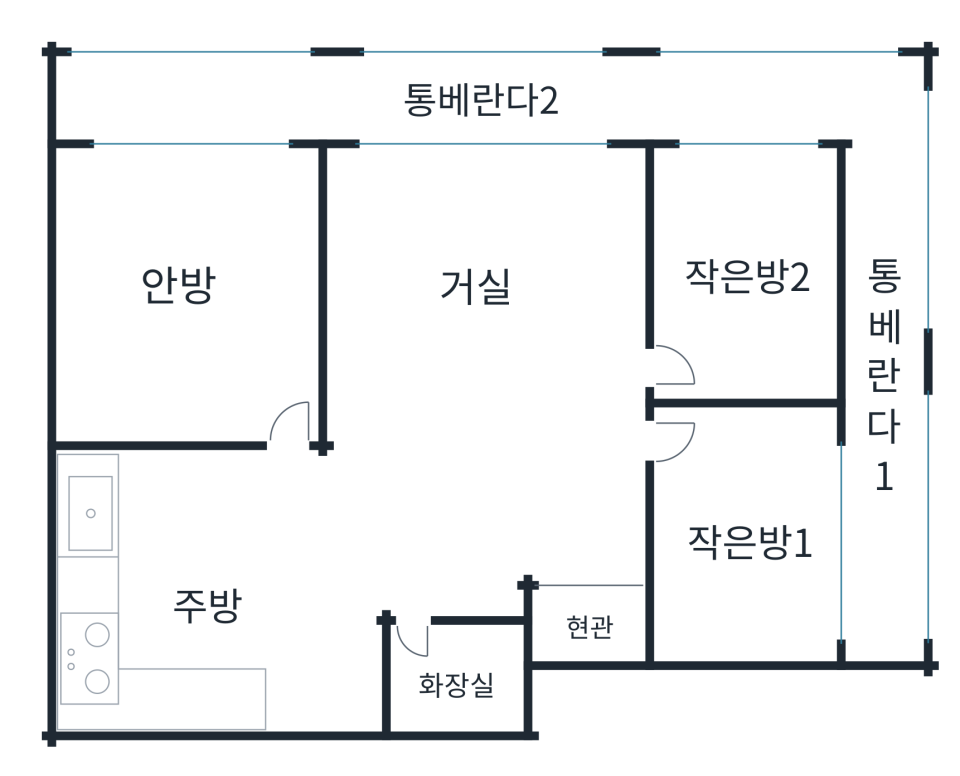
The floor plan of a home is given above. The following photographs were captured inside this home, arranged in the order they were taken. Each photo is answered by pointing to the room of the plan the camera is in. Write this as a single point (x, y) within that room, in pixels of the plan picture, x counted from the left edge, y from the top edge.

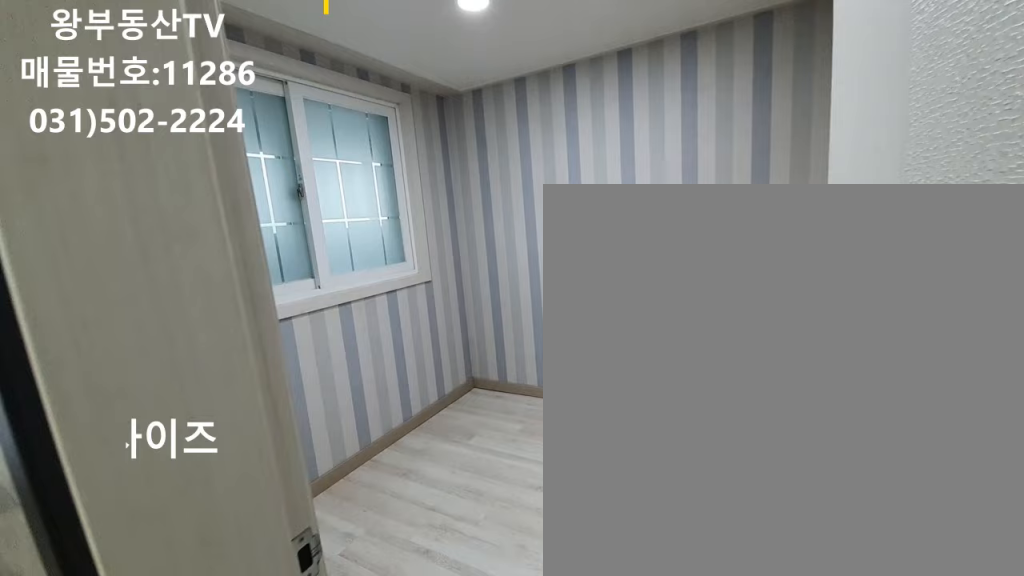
(749, 265)
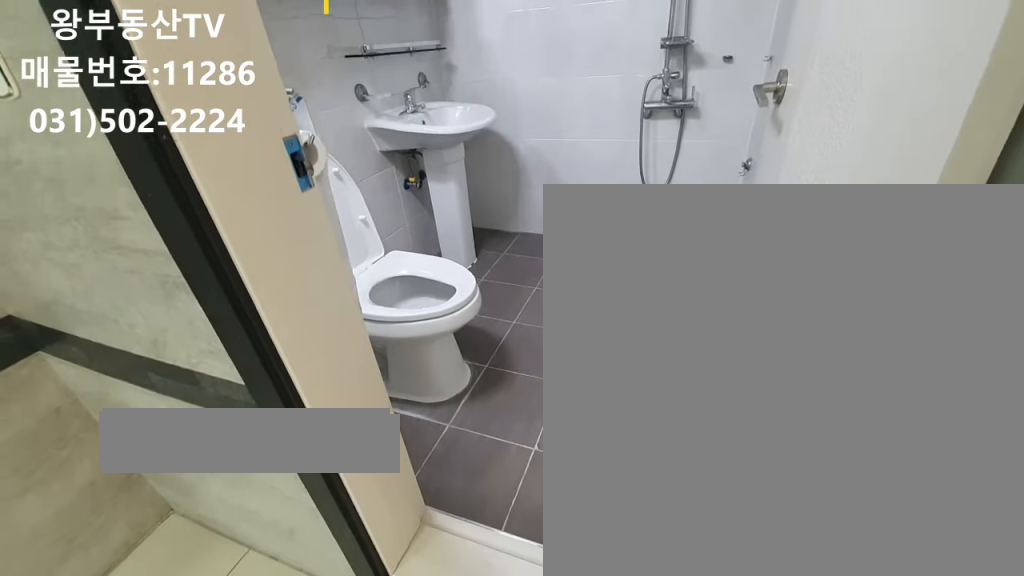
(463, 668)
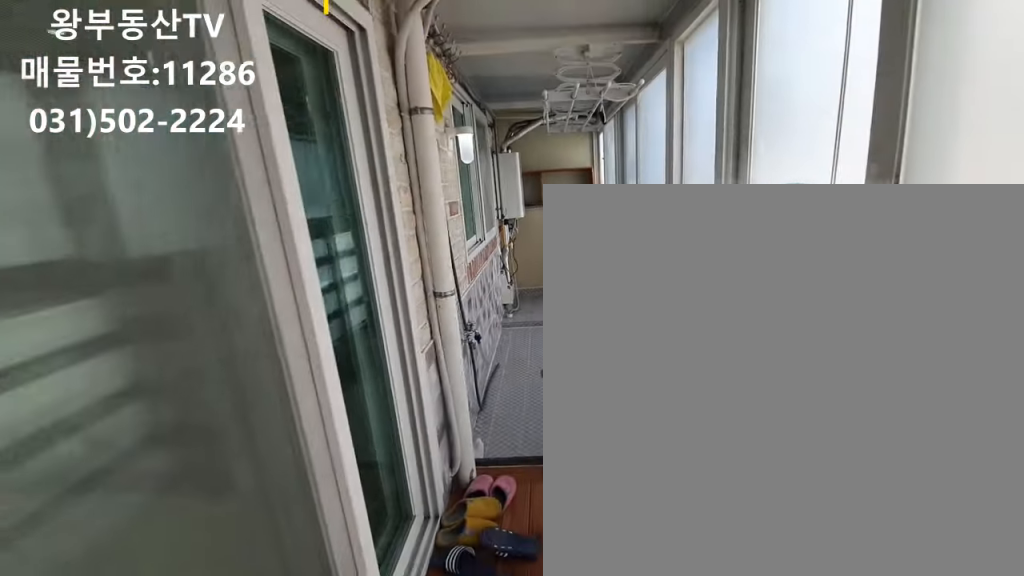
(483, 103)
